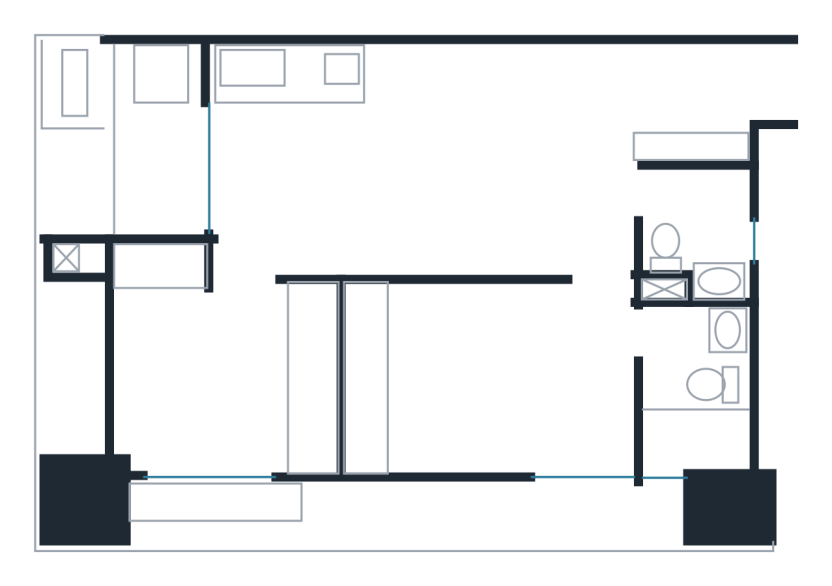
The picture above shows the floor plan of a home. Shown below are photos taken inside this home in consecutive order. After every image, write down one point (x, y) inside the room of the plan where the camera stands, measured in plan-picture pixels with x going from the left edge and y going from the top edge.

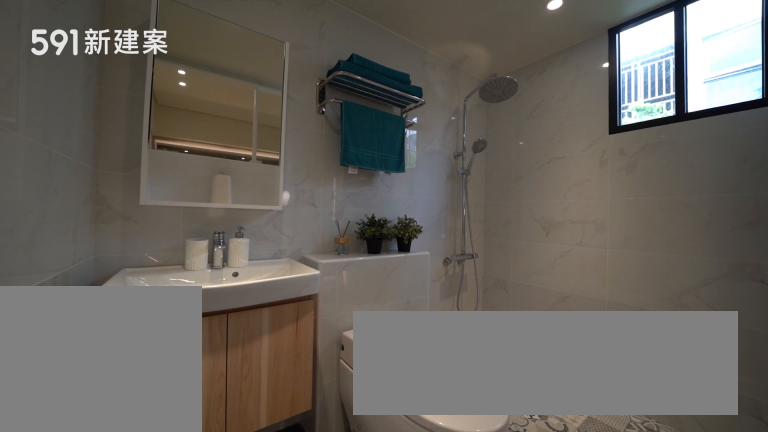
(696, 395)
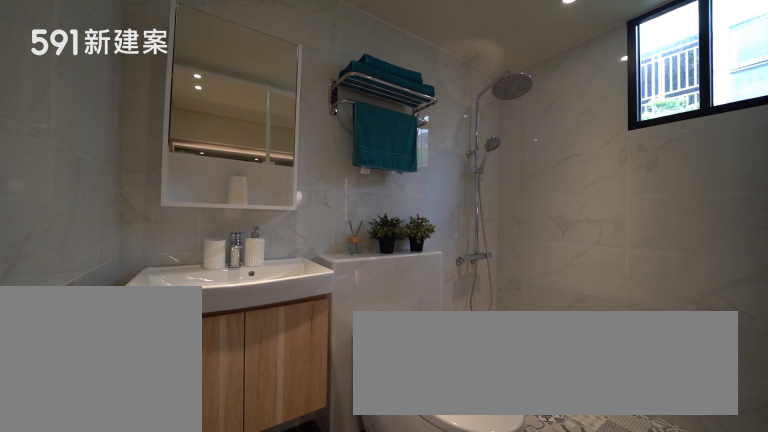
(696, 395)
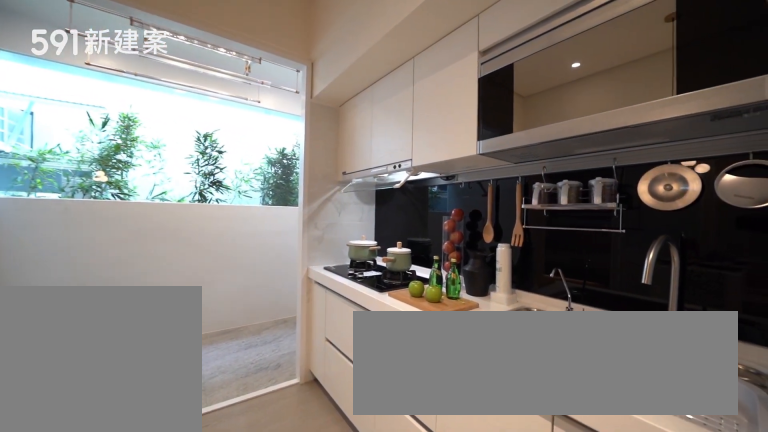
(315, 103)
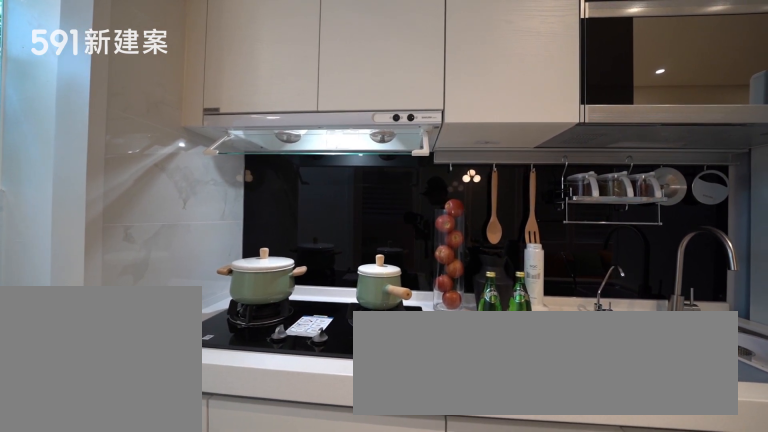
(315, 103)
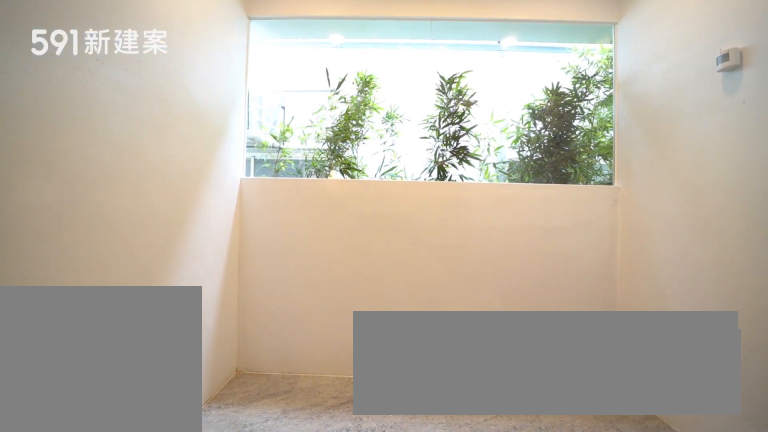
(150, 135)
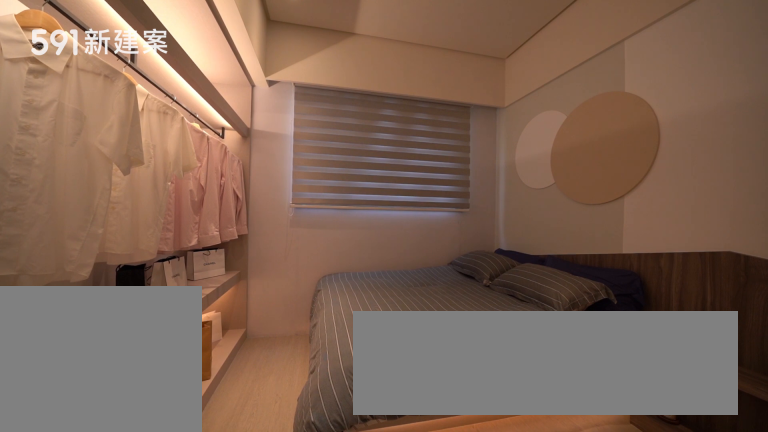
(218, 370)
